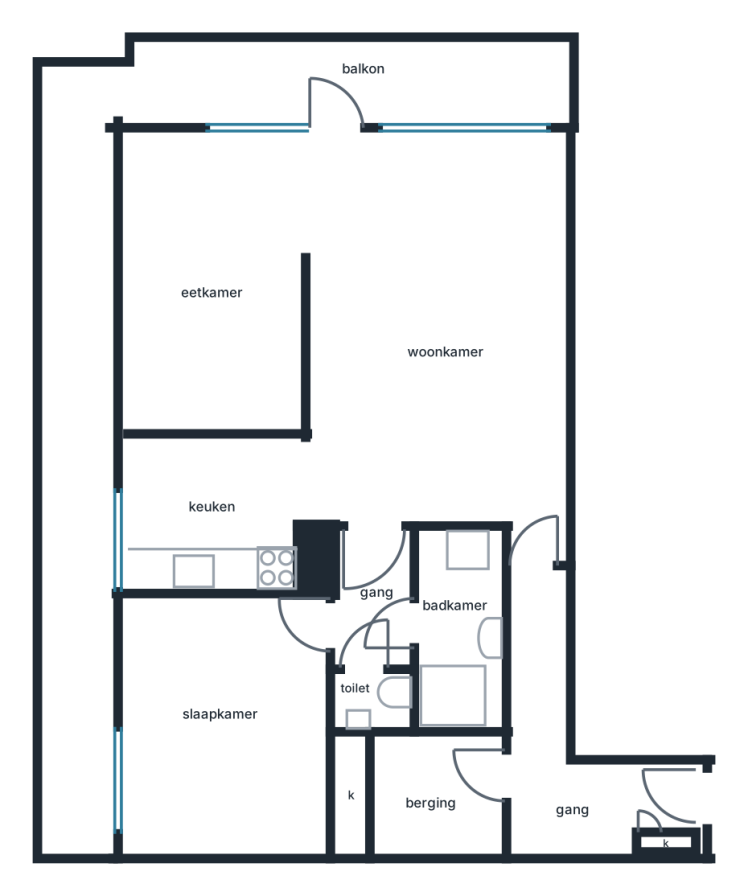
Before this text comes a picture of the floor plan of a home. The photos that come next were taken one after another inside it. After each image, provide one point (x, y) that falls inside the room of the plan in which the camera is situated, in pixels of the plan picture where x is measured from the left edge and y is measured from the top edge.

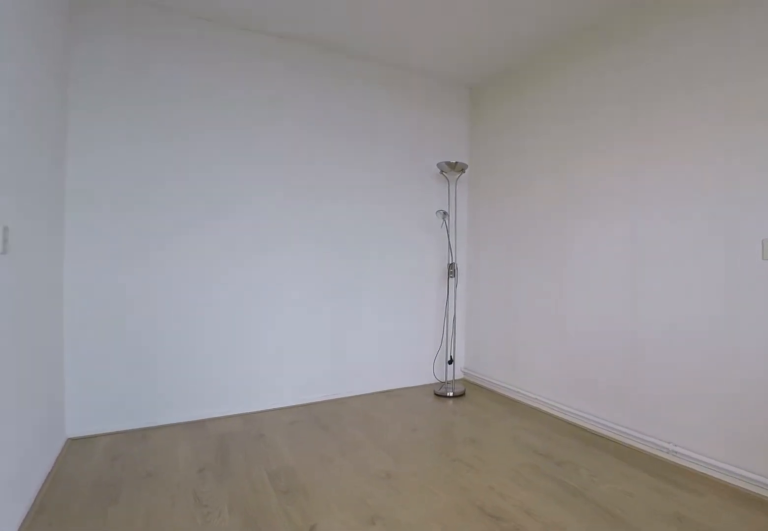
(216, 281)
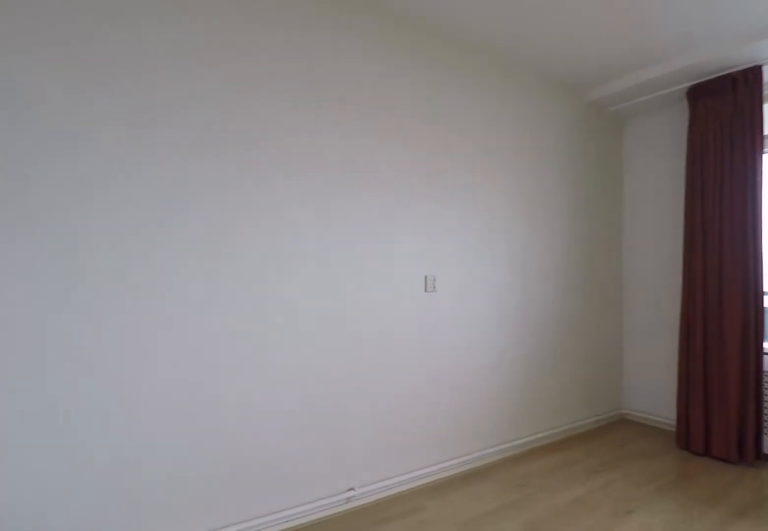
(216, 281)
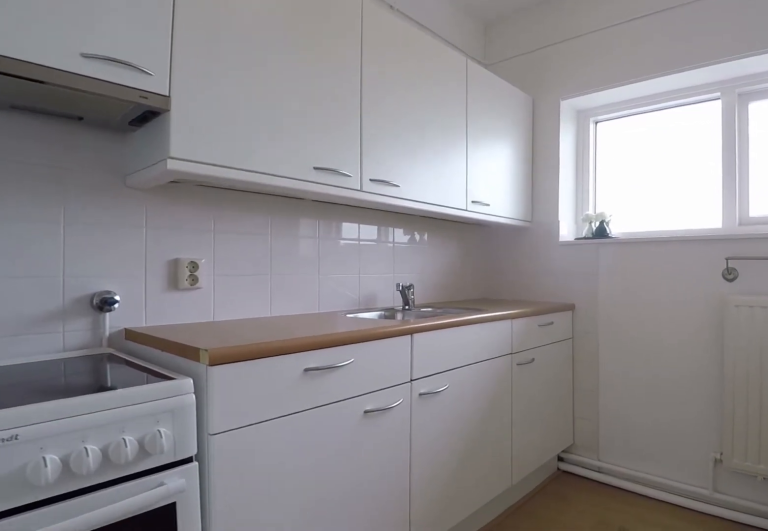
(211, 566)
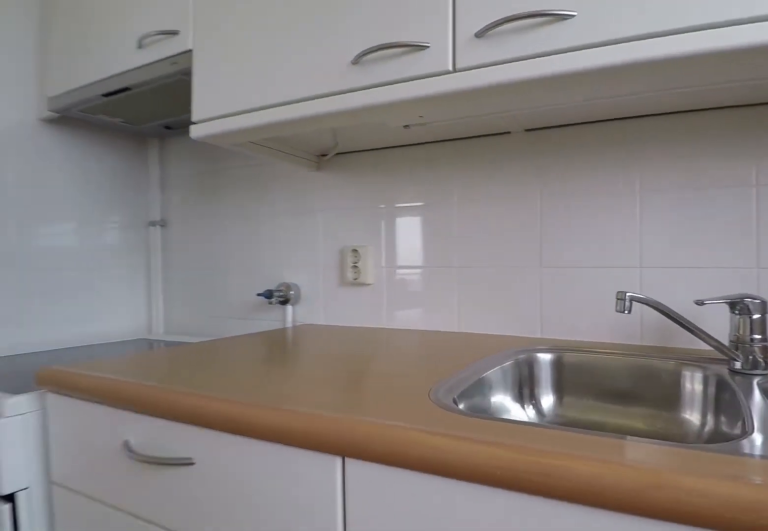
(211, 566)
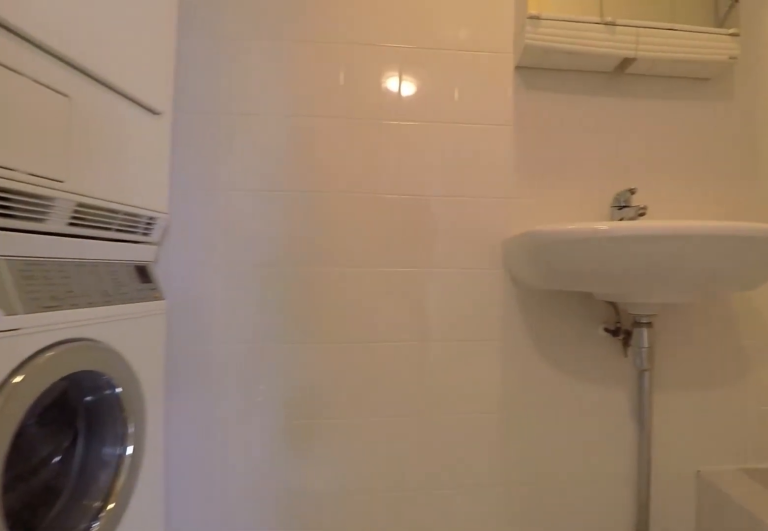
(467, 642)
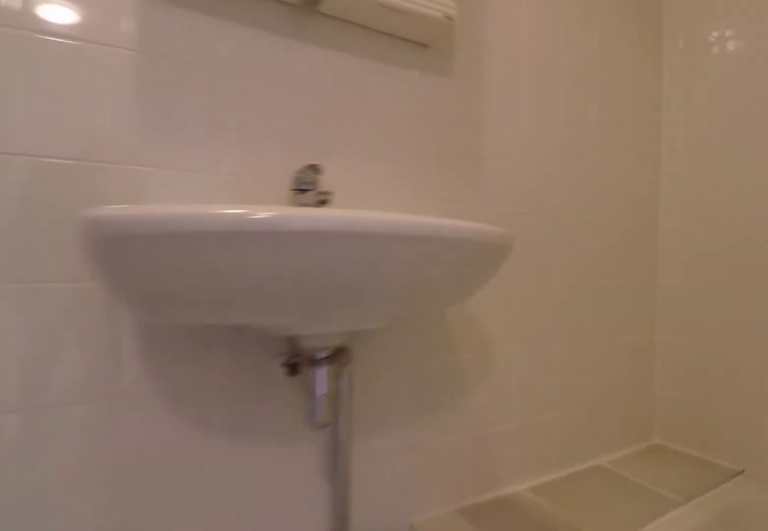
(467, 642)
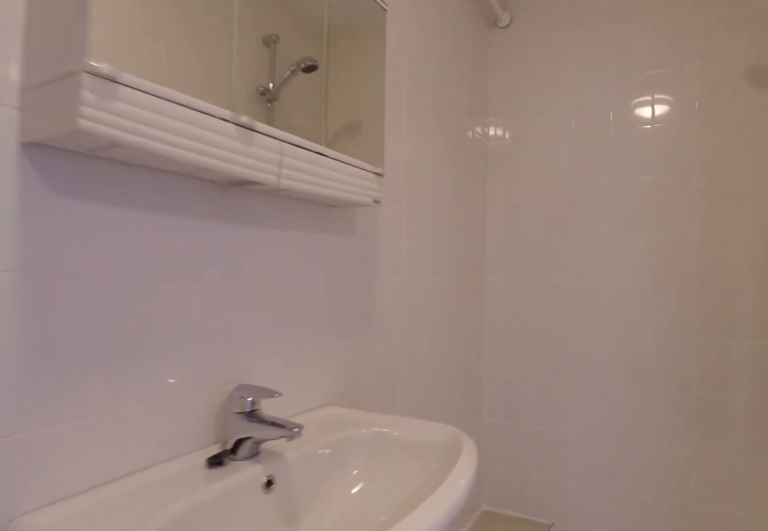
(467, 642)
